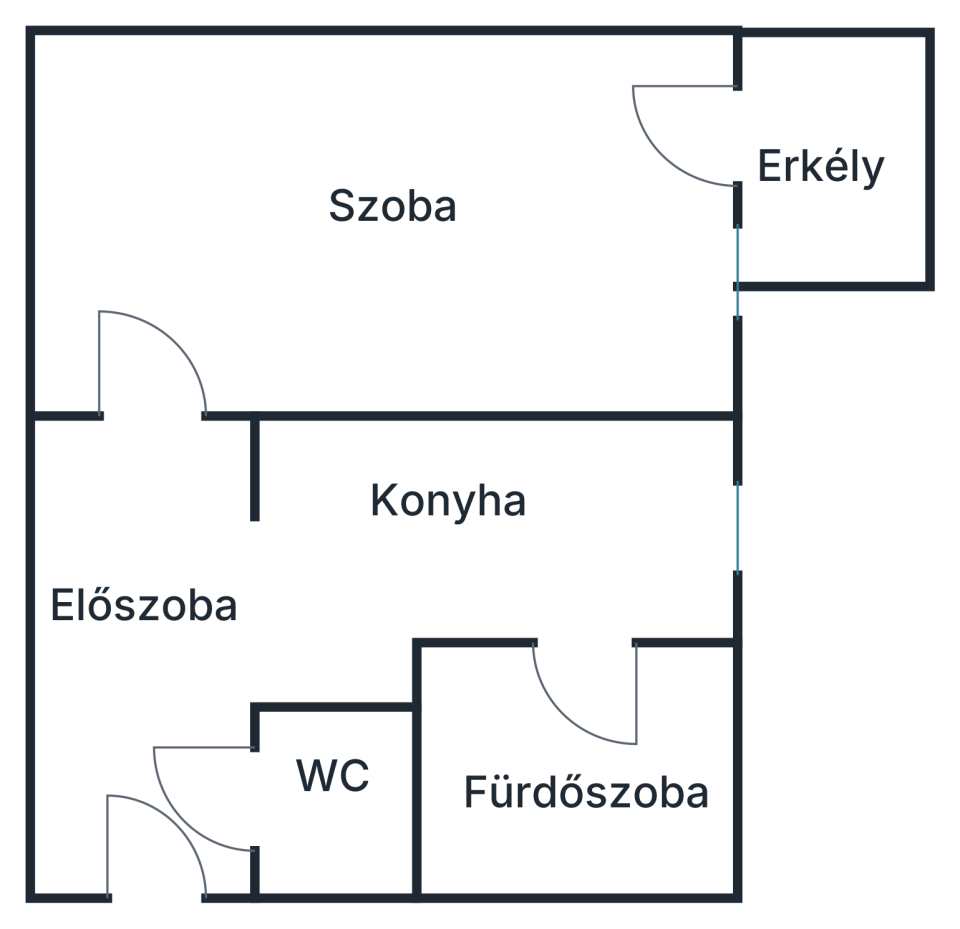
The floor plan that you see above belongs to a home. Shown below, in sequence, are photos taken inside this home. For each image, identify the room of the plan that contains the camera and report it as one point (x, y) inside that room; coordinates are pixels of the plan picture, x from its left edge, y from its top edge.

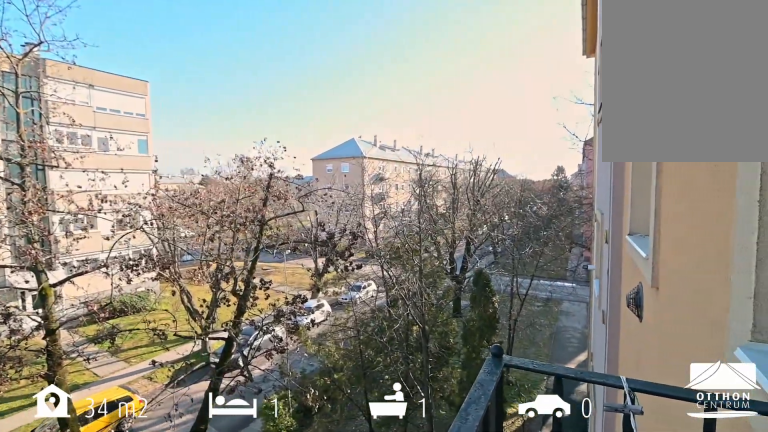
(830, 165)
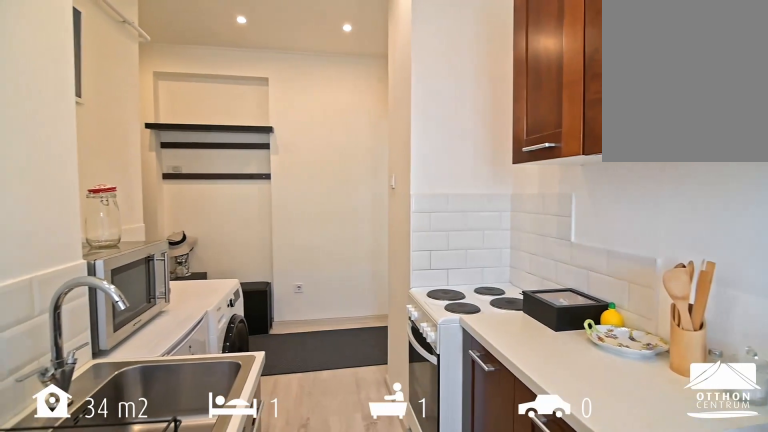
(474, 546)
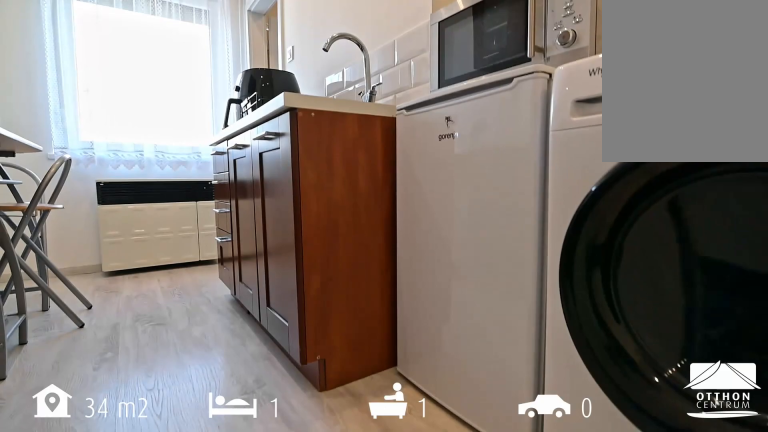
(474, 546)
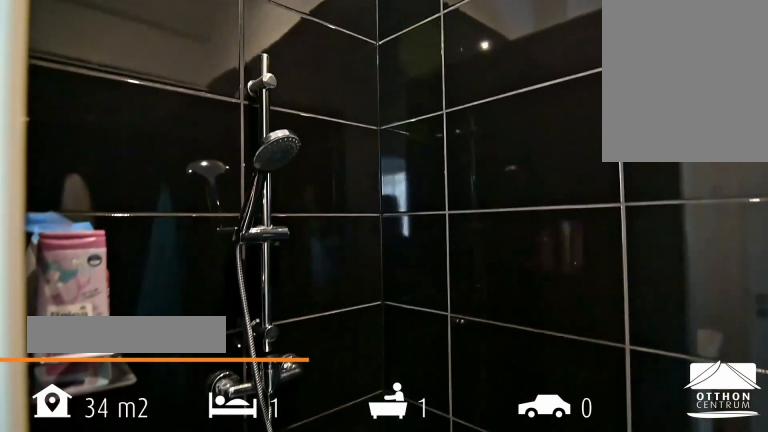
(606, 795)
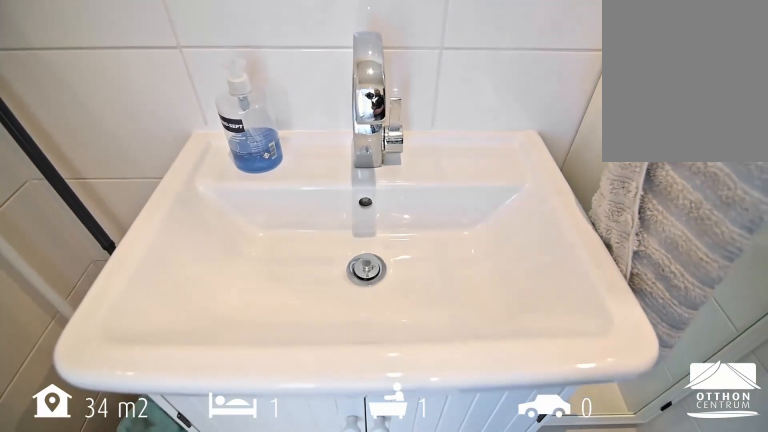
(606, 795)
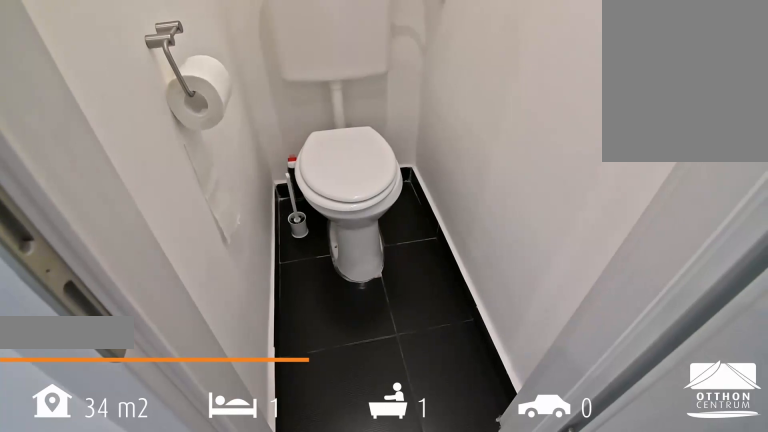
(341, 820)
